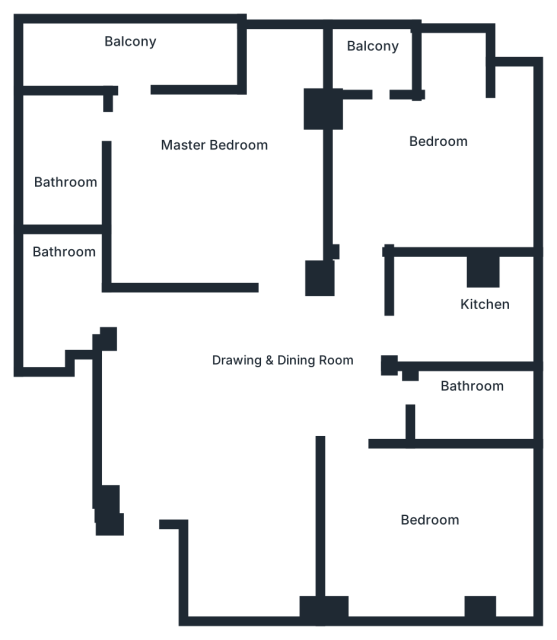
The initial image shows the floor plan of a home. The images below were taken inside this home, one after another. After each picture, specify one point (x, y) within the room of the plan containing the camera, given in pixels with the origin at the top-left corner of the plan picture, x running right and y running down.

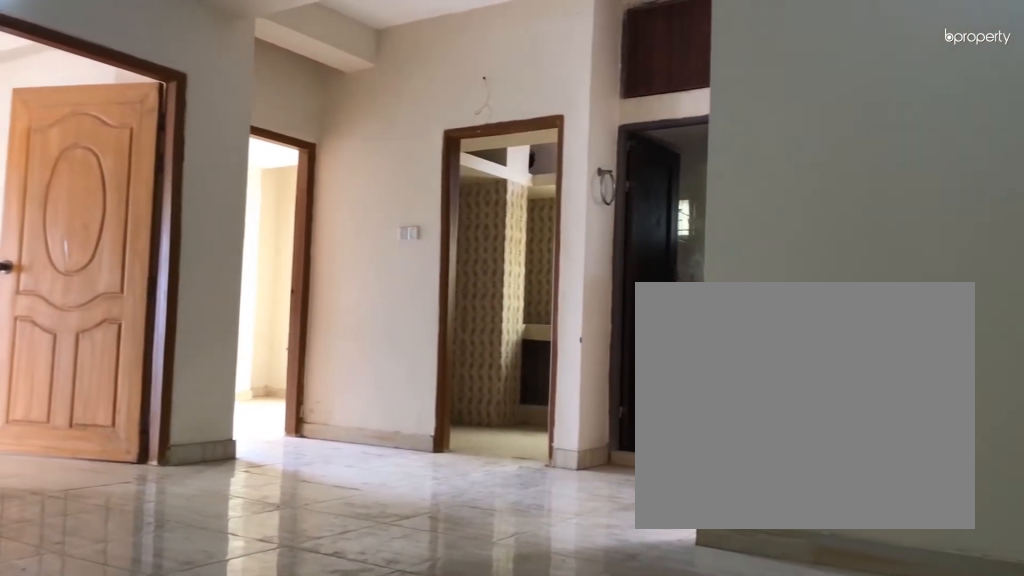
(286, 368)
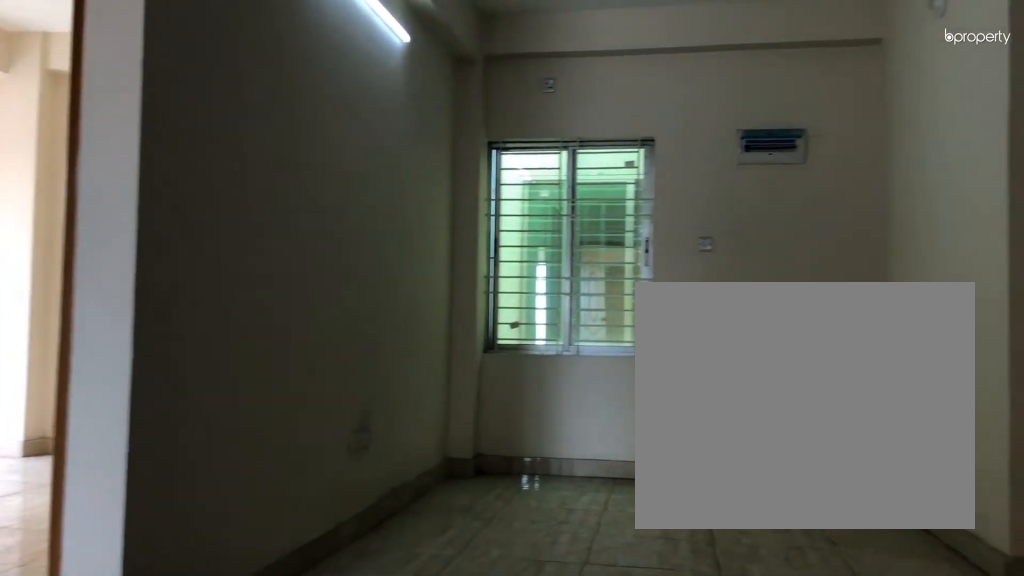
(287, 368)
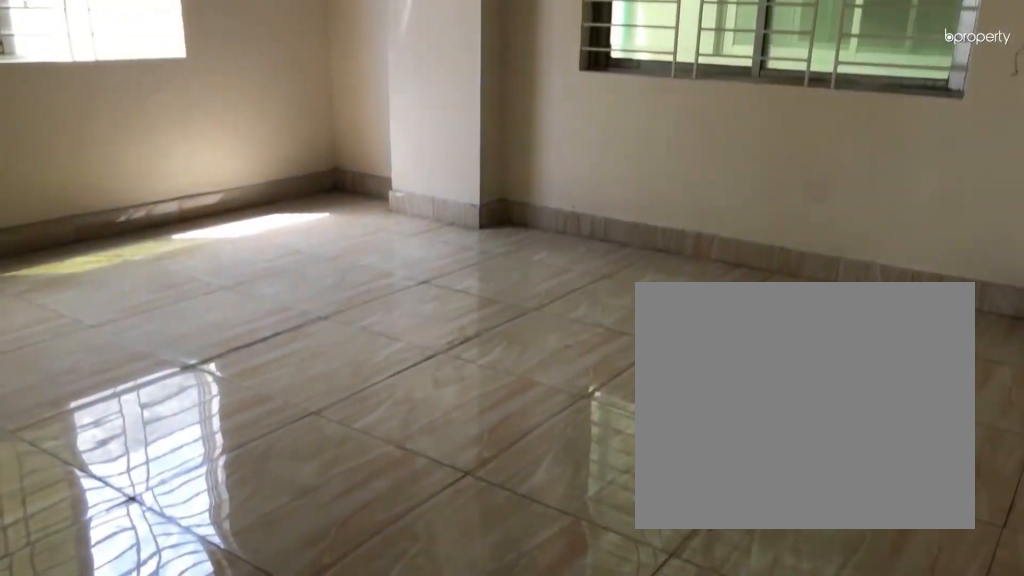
(435, 514)
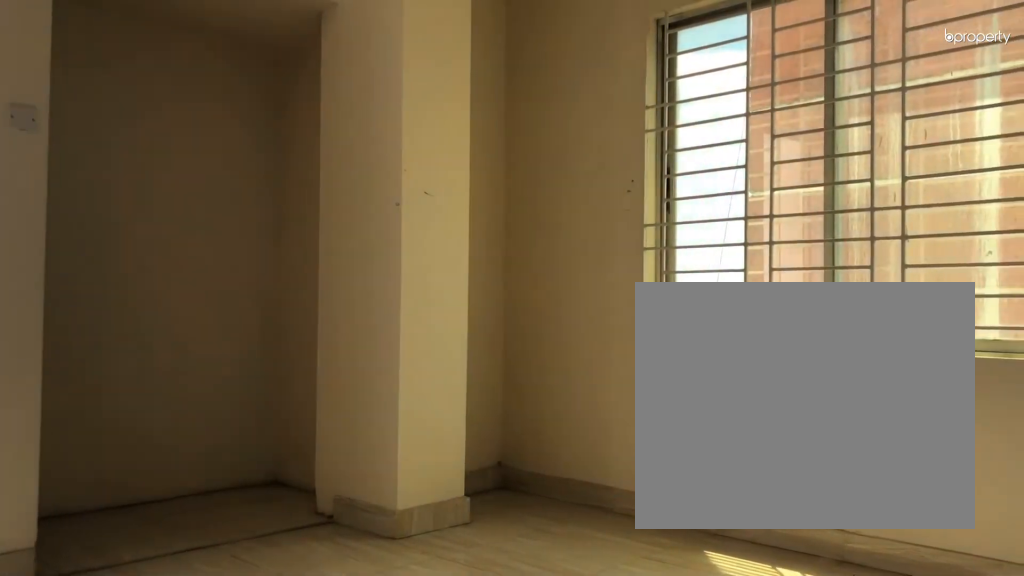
(447, 161)
